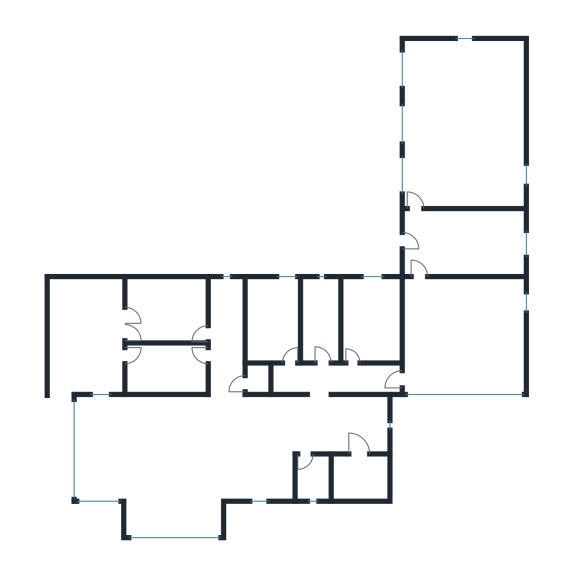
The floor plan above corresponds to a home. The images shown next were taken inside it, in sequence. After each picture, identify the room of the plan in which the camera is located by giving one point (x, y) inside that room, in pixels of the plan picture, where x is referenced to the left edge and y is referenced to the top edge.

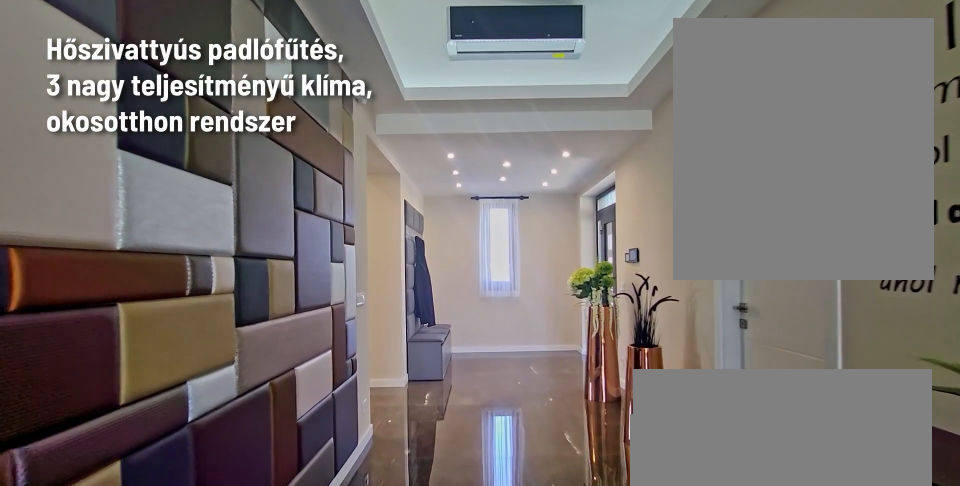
(315, 423)
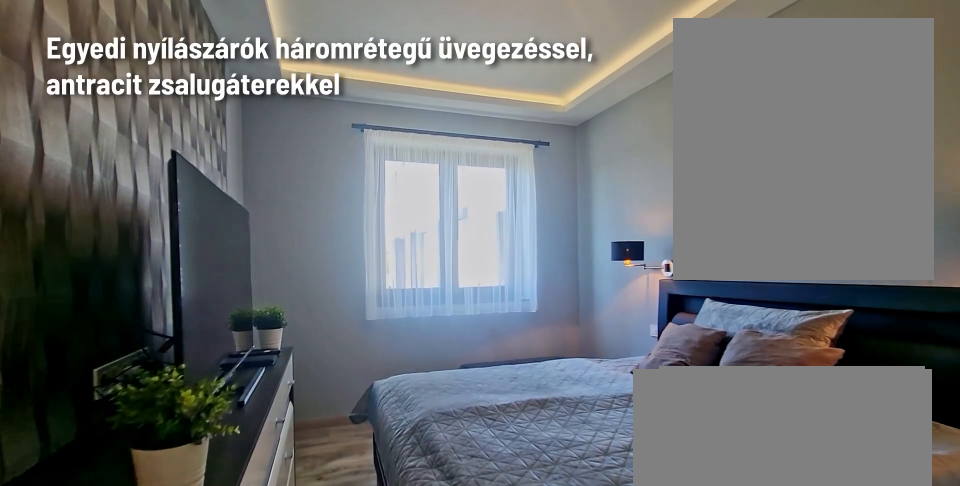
(372, 322)
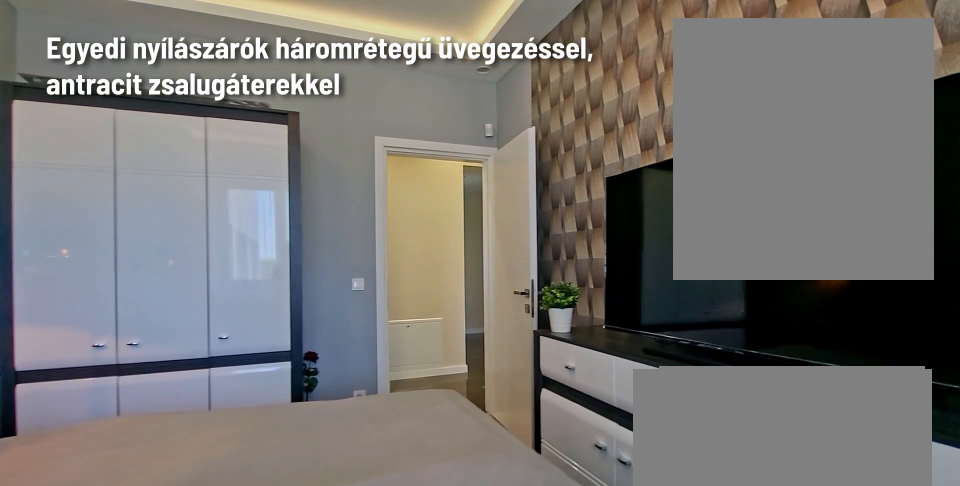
(372, 322)
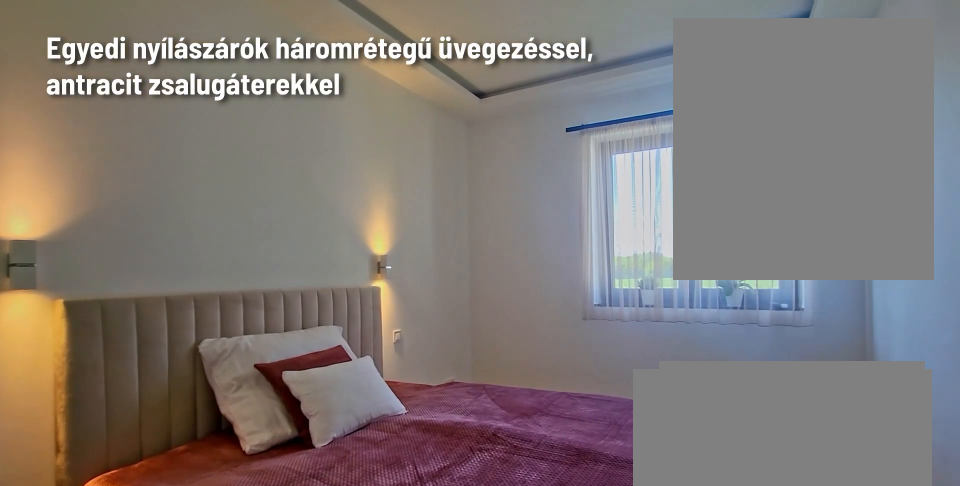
(276, 322)
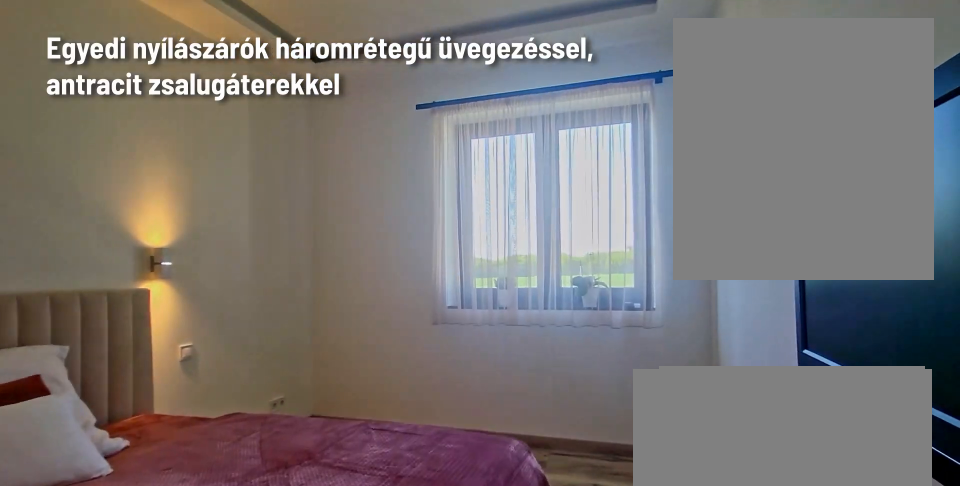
(275, 322)
